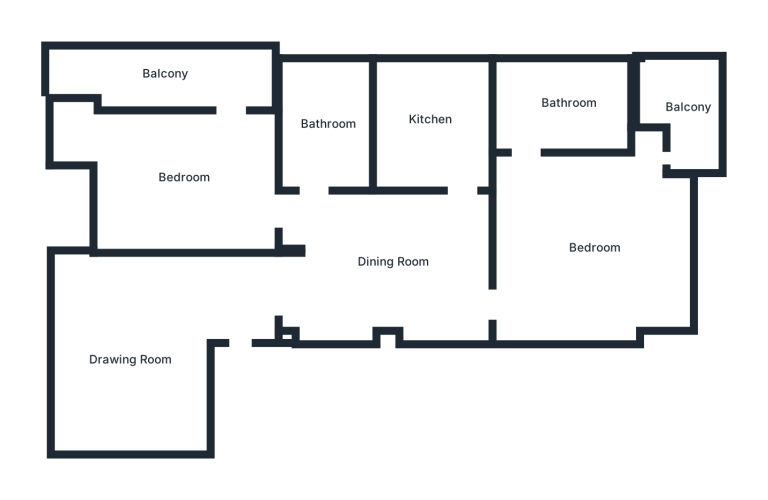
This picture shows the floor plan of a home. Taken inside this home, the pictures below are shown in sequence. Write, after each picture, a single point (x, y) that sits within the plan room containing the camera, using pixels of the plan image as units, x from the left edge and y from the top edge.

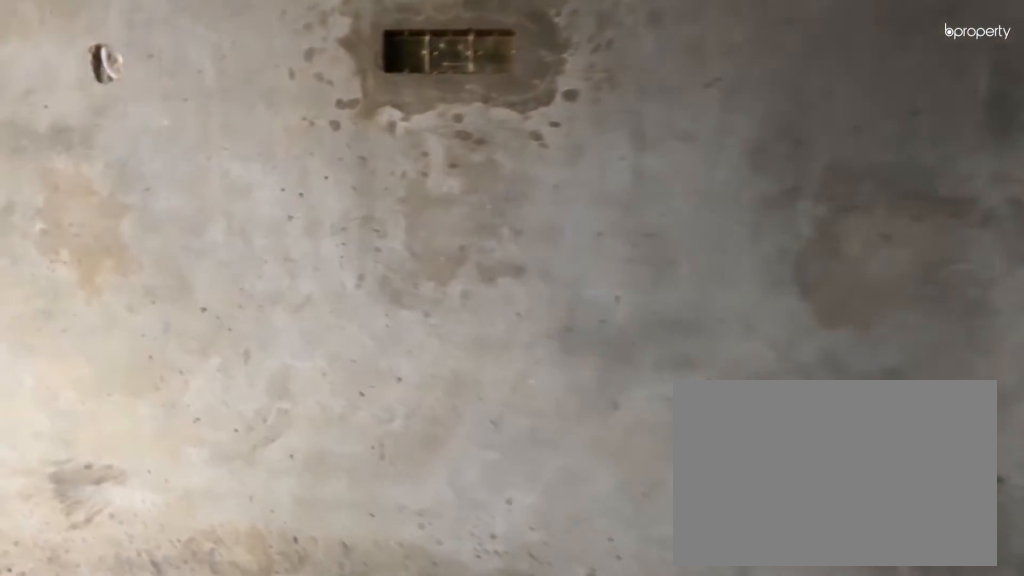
(198, 303)
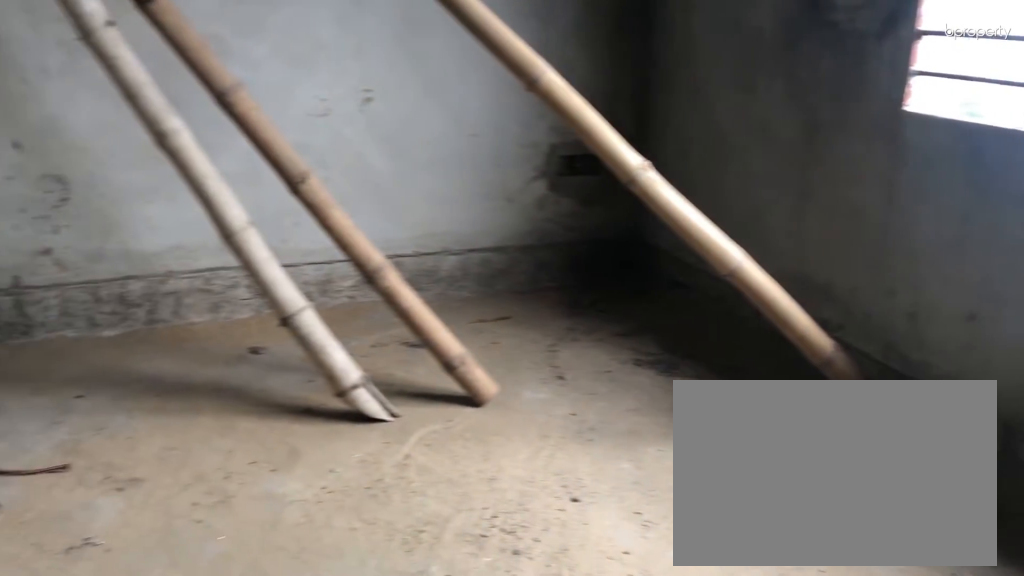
(130, 357)
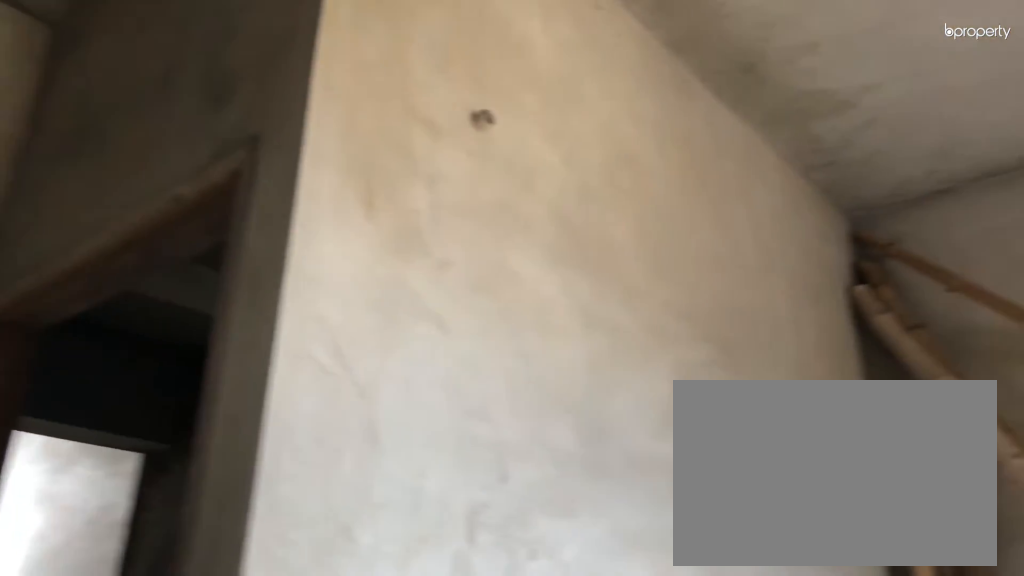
(130, 357)
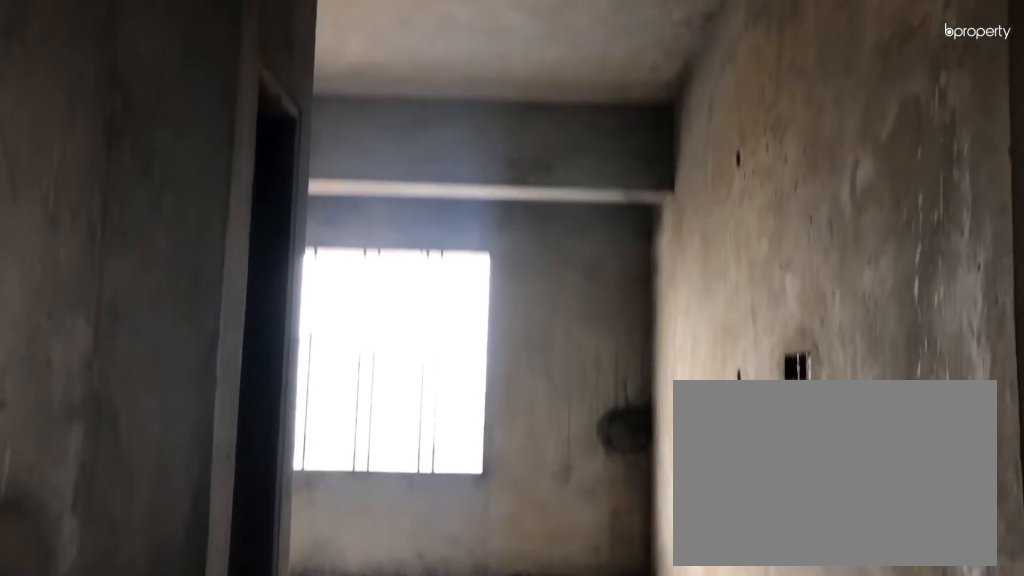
(387, 262)
